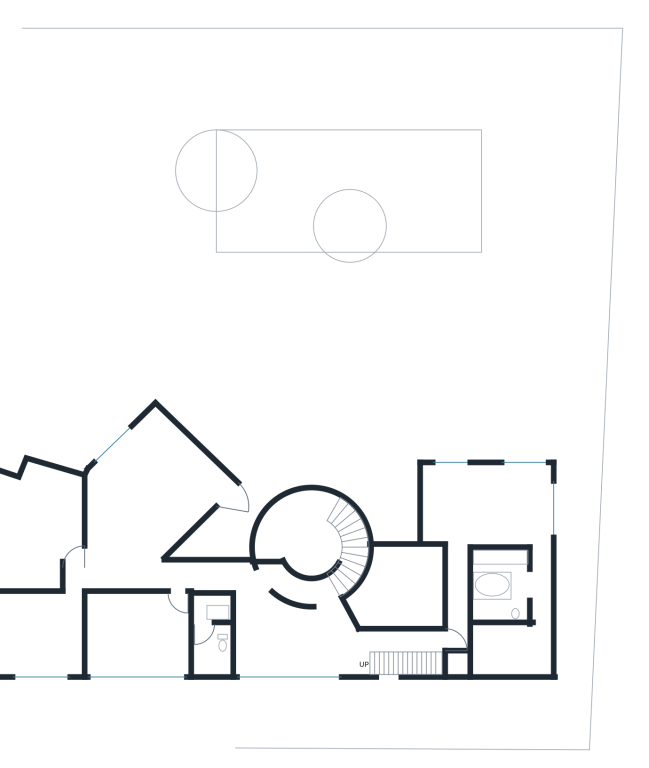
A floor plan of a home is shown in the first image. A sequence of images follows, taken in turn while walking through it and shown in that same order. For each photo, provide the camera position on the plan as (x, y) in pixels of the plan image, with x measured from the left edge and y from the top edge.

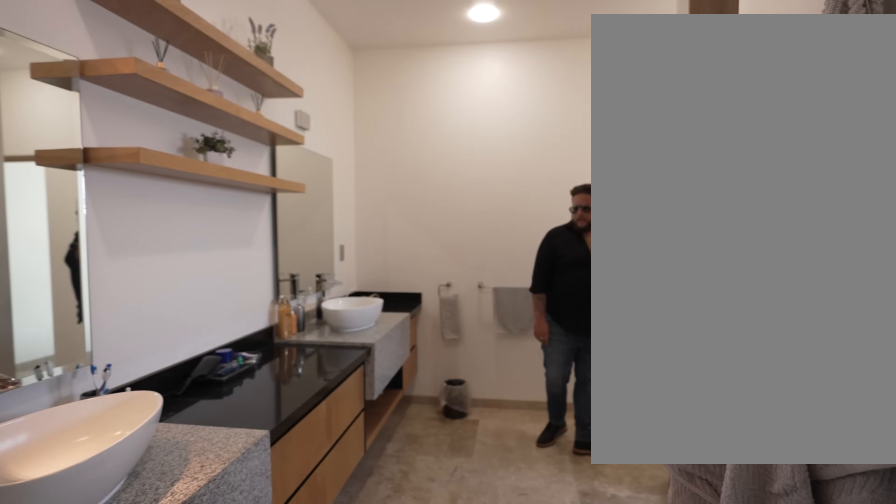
(527, 588)
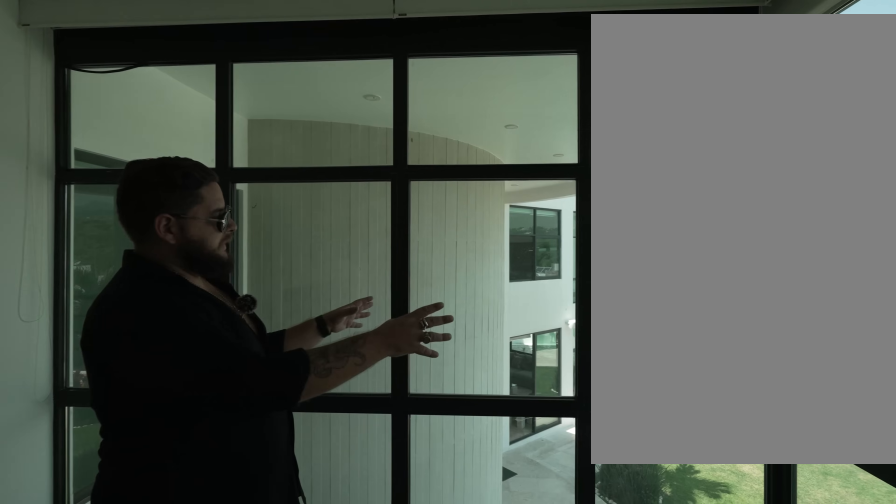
(476, 480)
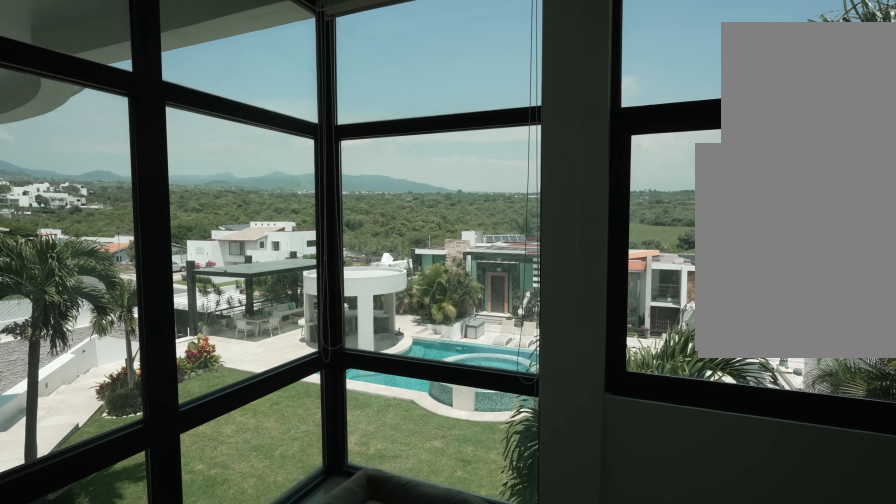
(476, 480)
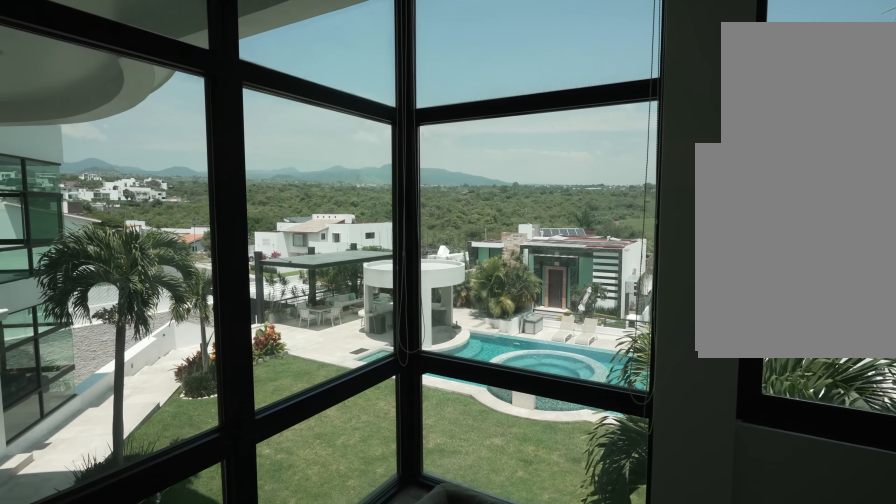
(476, 480)
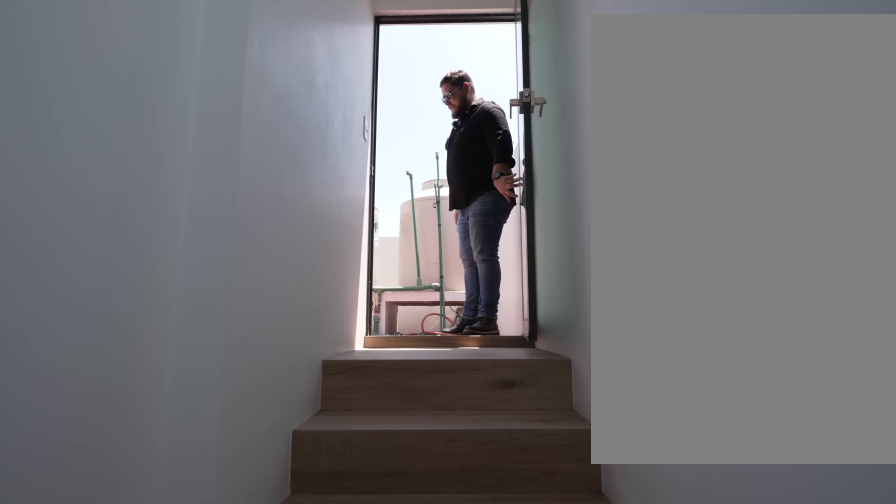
(386, 664)
